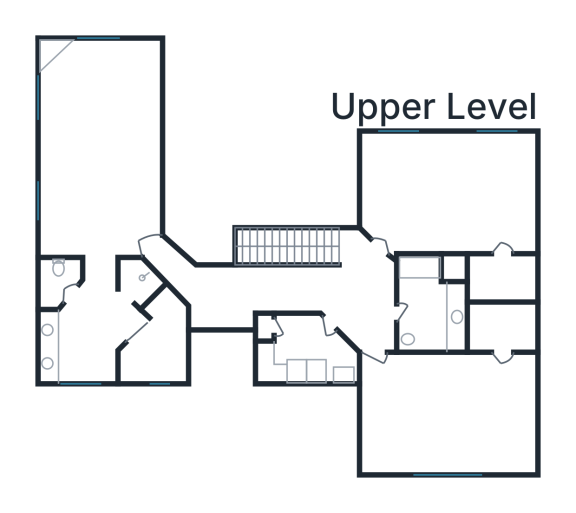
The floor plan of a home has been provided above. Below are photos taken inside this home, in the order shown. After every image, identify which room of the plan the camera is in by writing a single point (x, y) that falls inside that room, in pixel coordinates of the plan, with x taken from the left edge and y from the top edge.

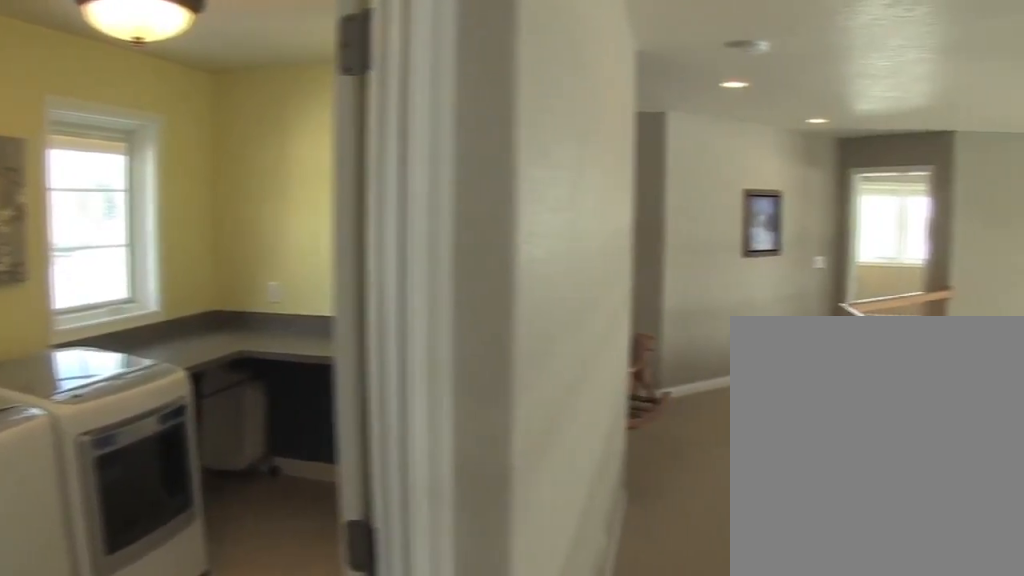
(234, 289)
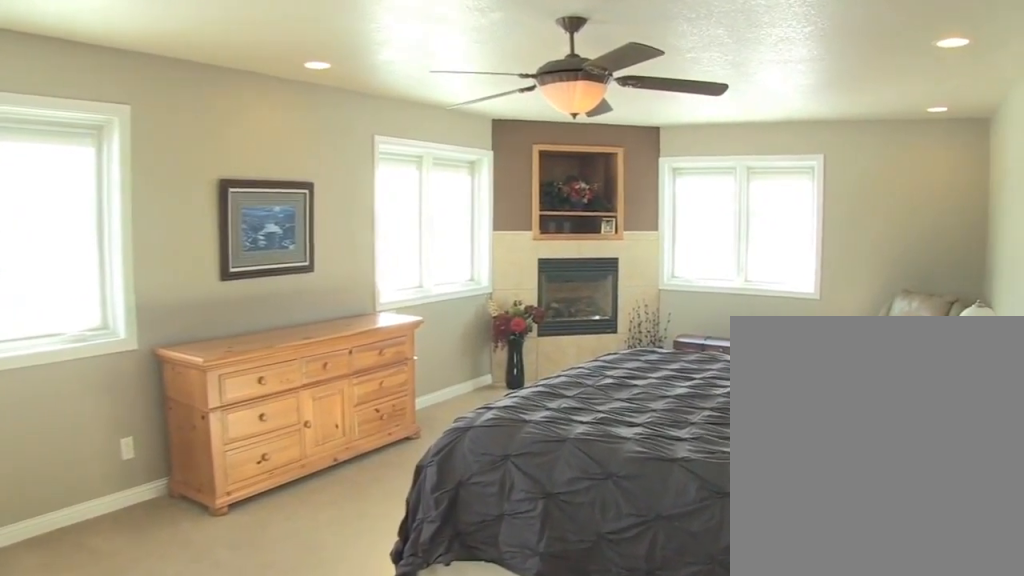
(102, 149)
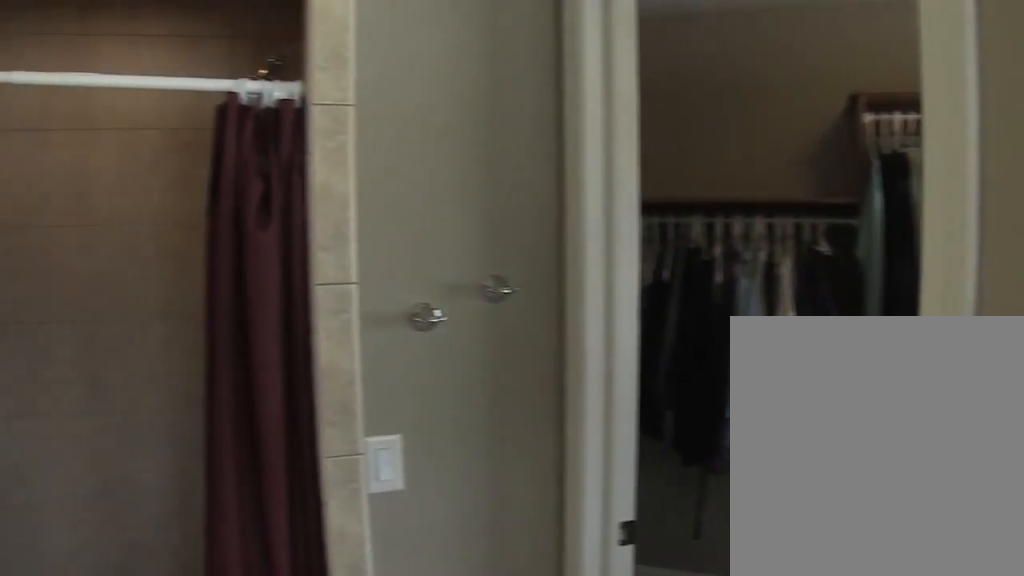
(90, 328)
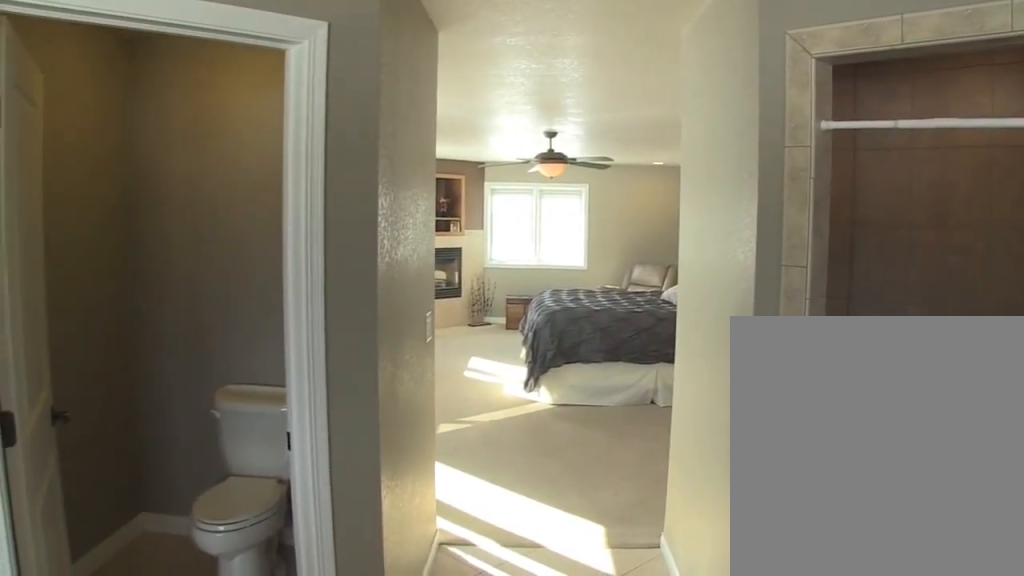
(90, 328)
